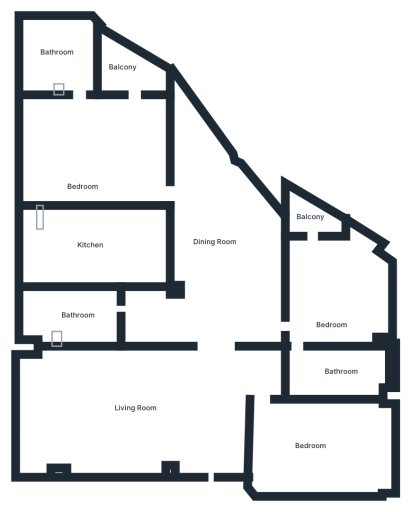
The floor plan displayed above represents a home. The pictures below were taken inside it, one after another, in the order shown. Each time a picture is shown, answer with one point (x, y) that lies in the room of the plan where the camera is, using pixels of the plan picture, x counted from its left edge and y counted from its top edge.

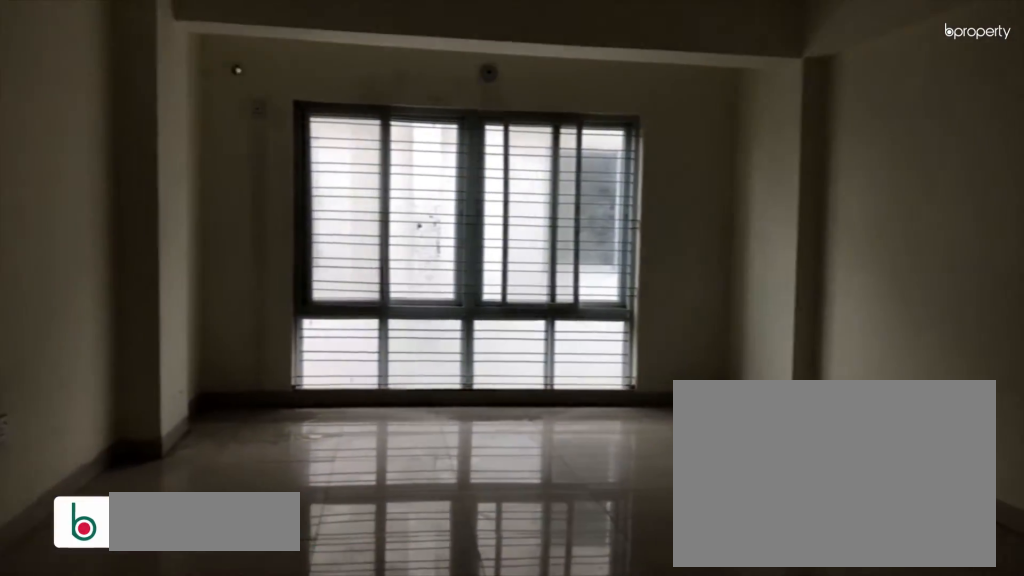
(136, 403)
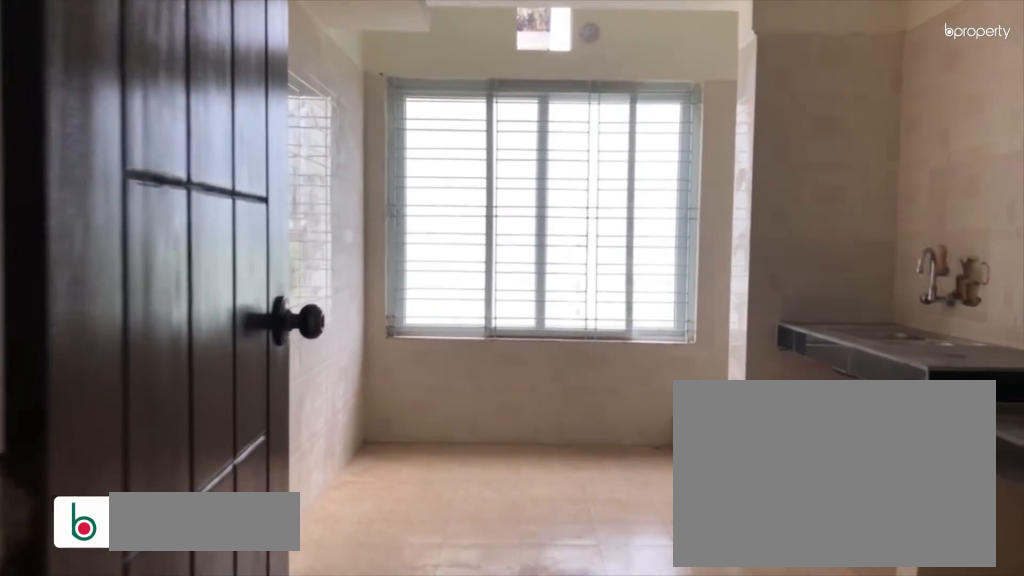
(88, 248)
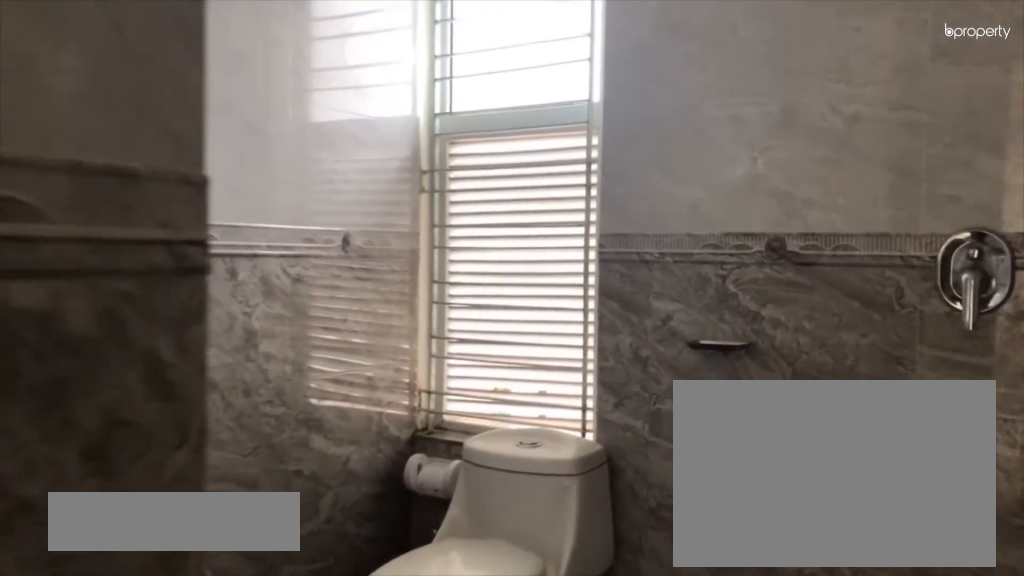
(58, 57)
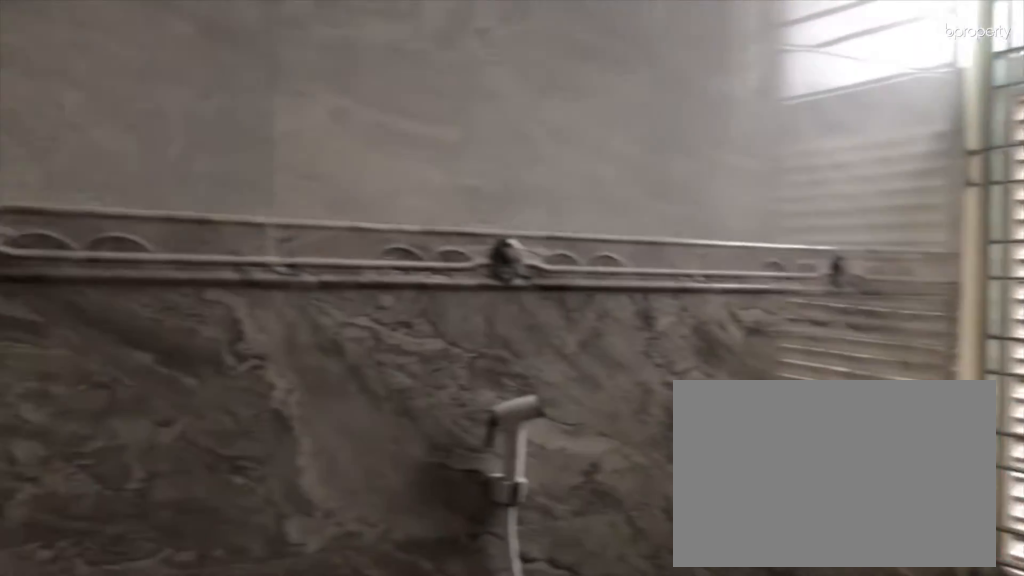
(58, 57)
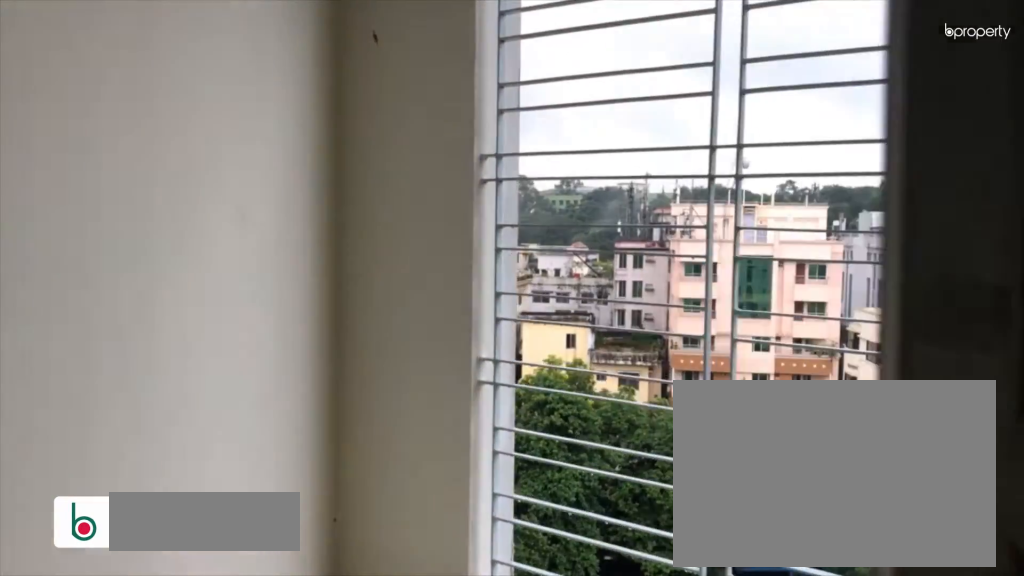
(122, 65)
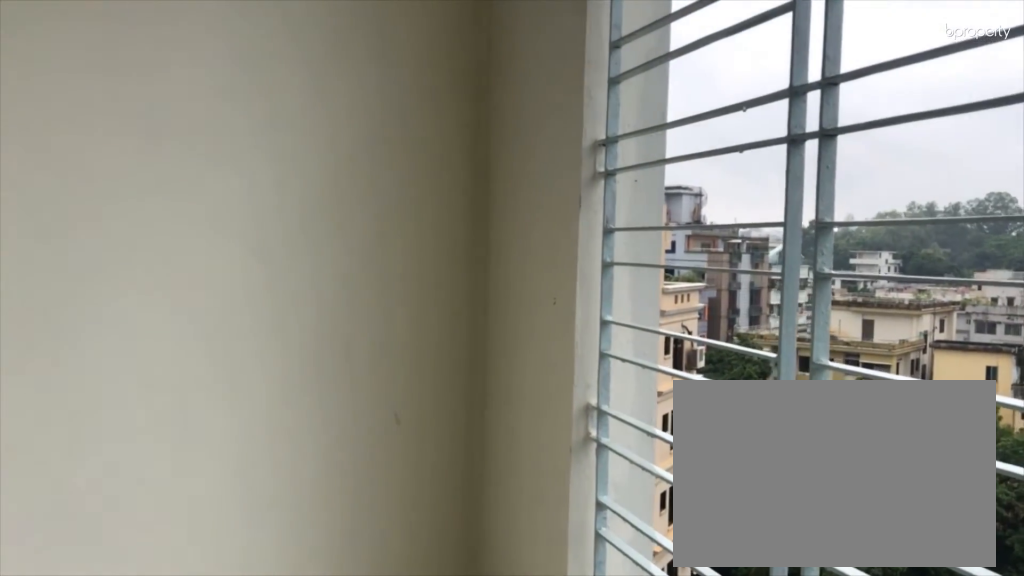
(312, 219)
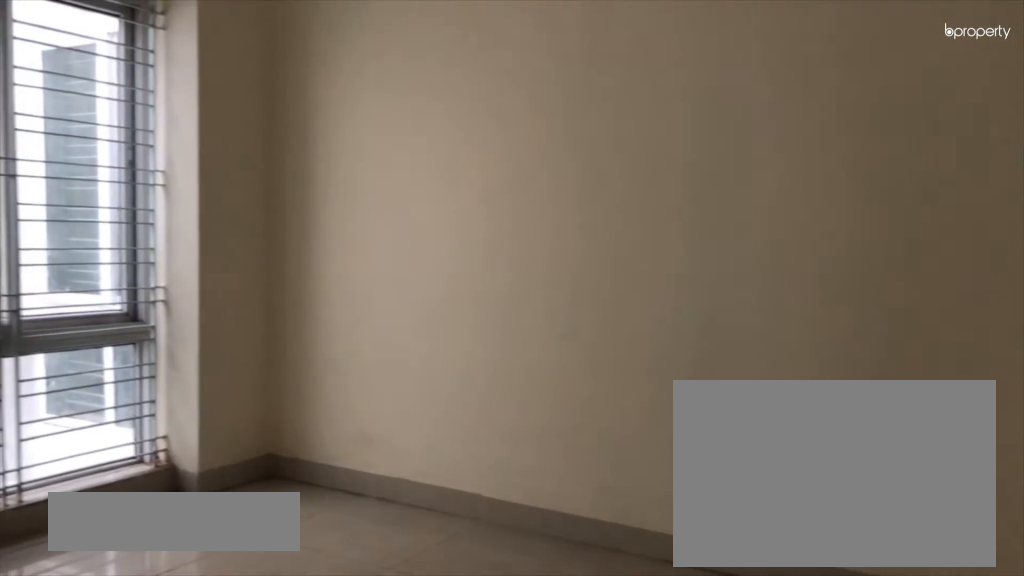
(316, 435)
